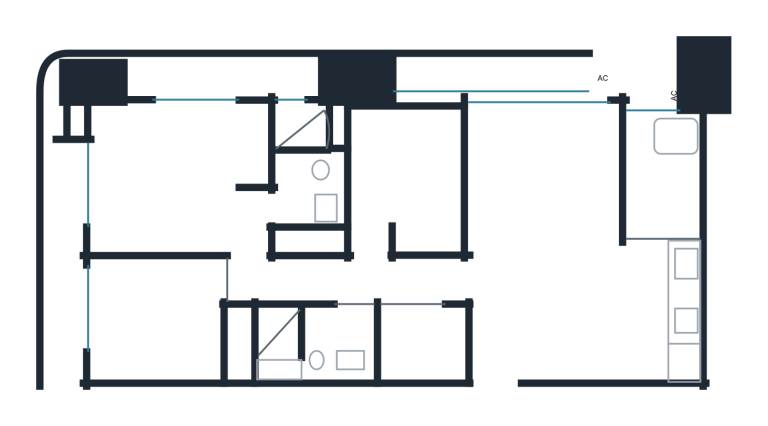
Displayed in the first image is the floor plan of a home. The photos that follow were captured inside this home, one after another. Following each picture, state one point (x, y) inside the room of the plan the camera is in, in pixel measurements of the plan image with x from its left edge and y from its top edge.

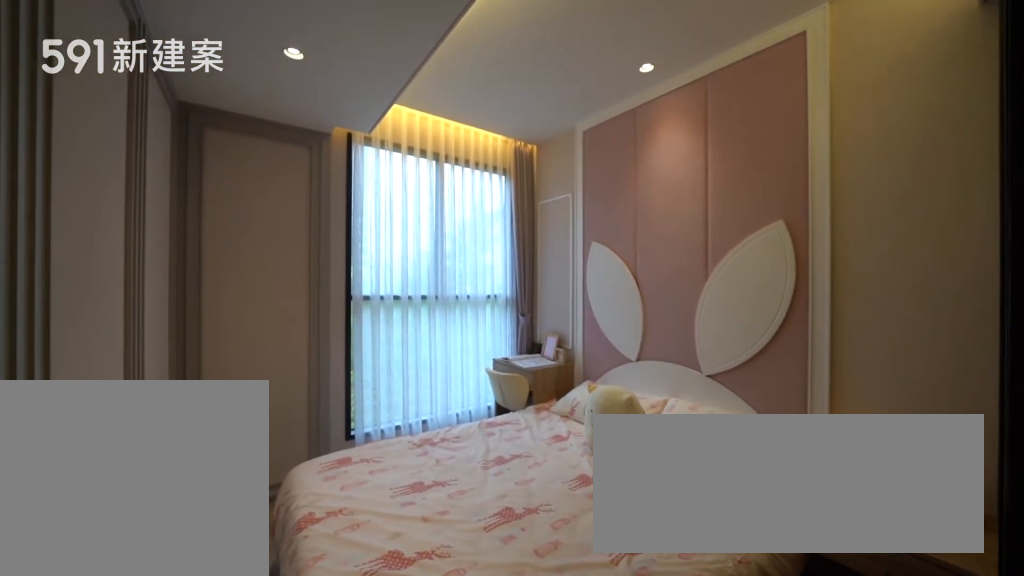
(410, 175)
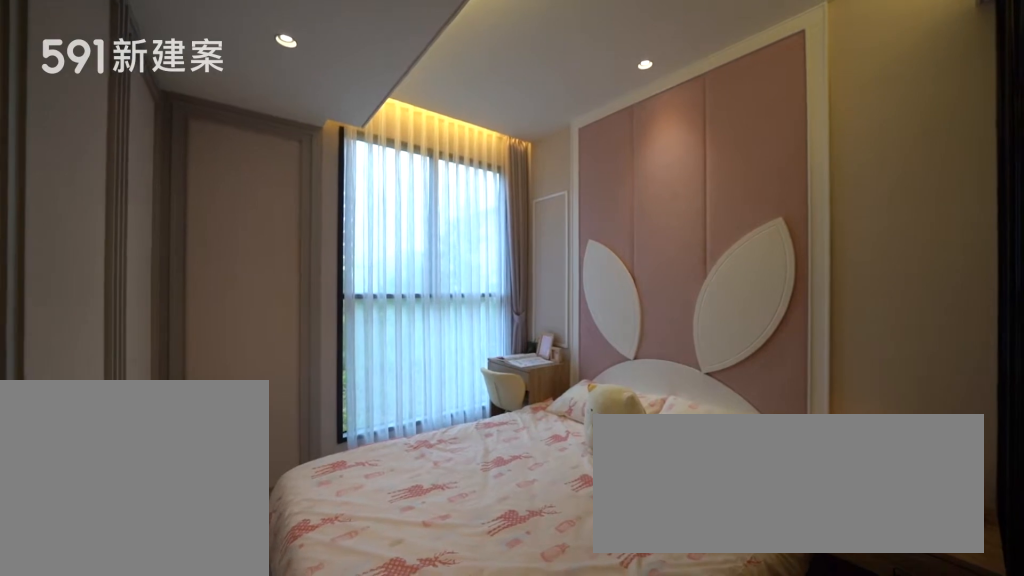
(410, 175)
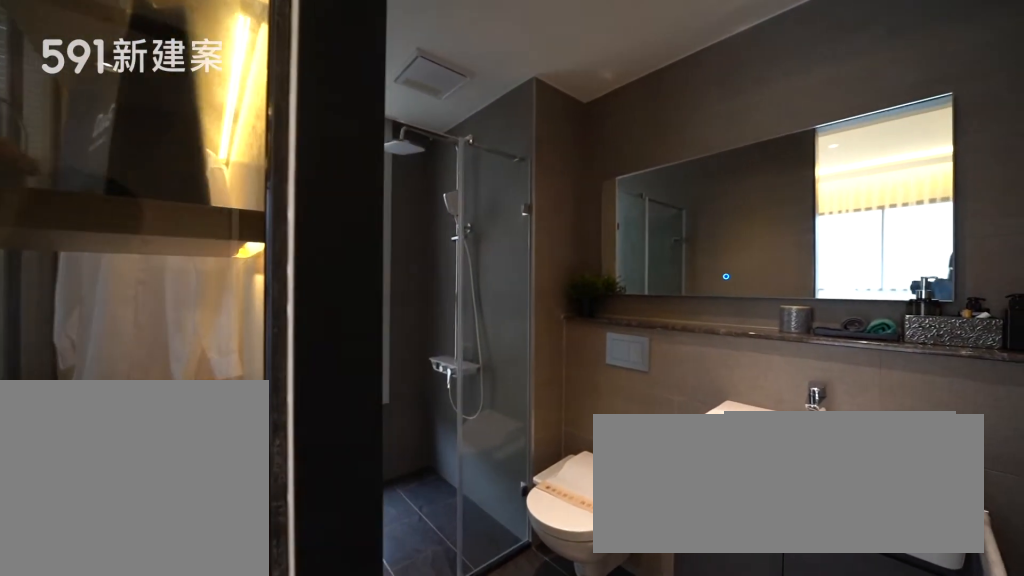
(315, 158)
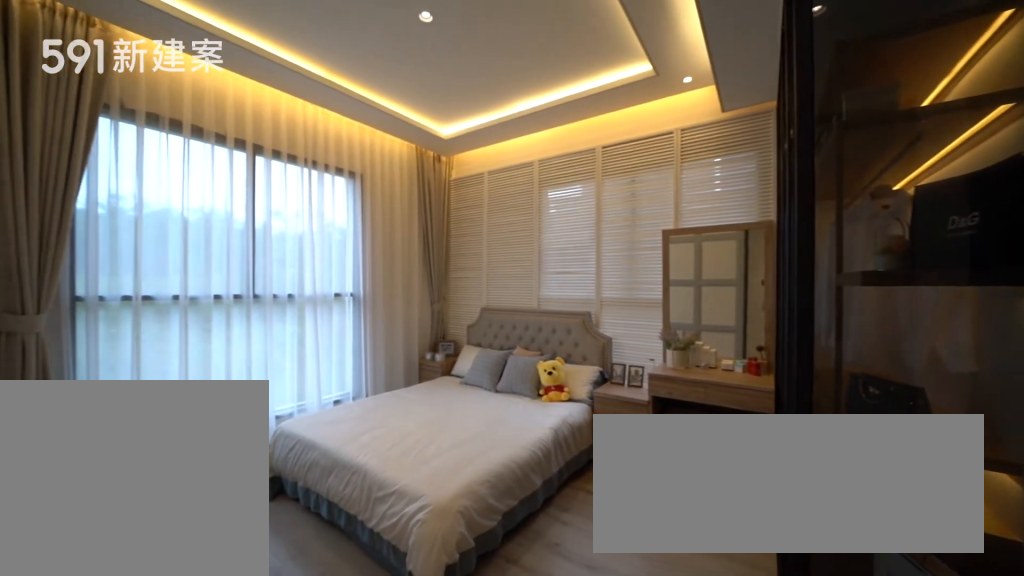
(177, 174)
